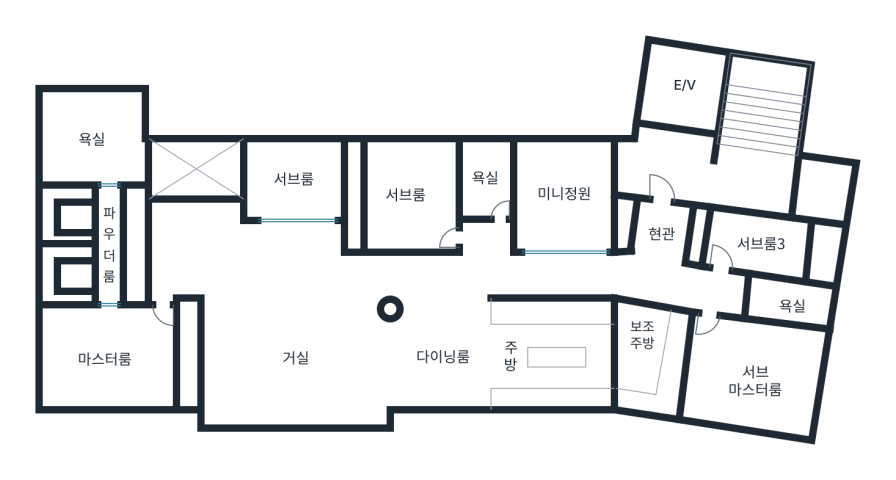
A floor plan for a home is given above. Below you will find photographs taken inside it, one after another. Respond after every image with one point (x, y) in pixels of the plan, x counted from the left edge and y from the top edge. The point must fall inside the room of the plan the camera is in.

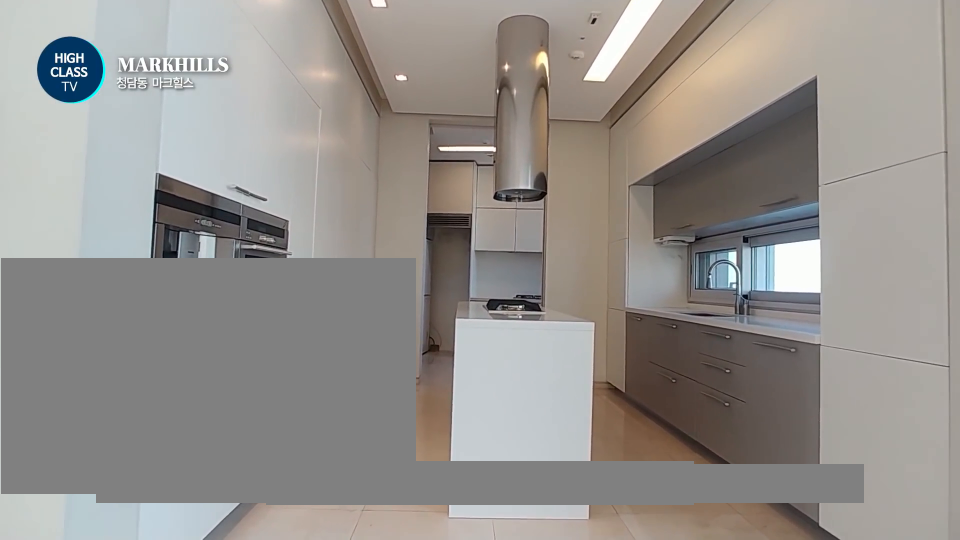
(501, 356)
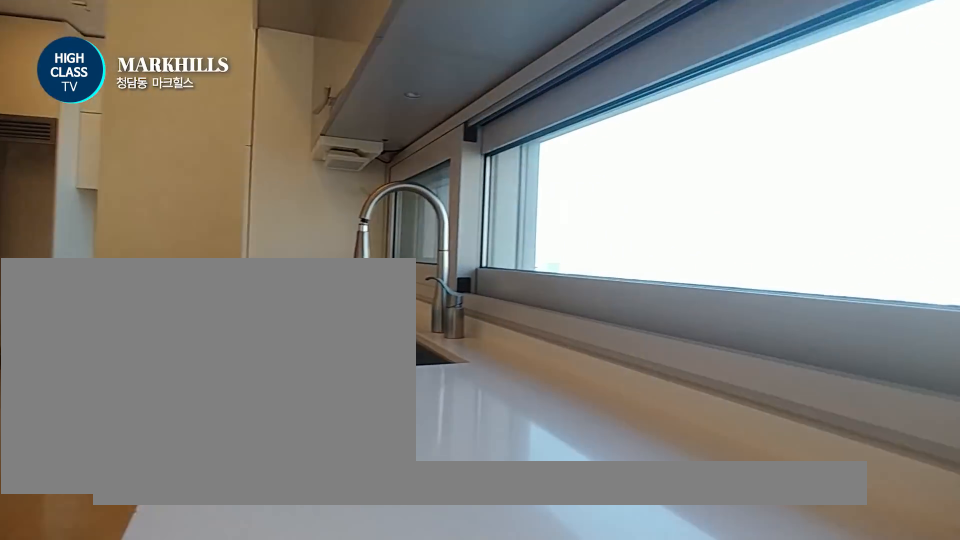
(501, 356)
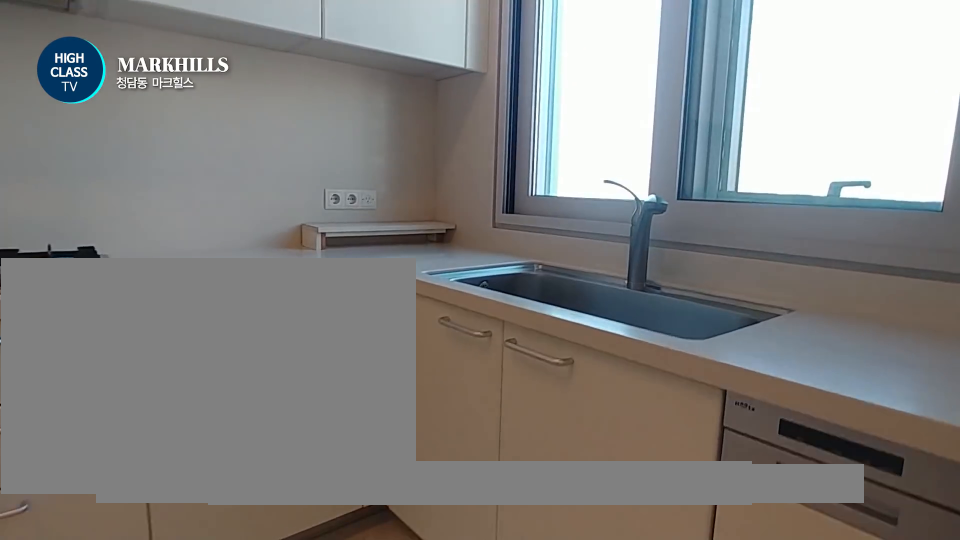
(649, 356)
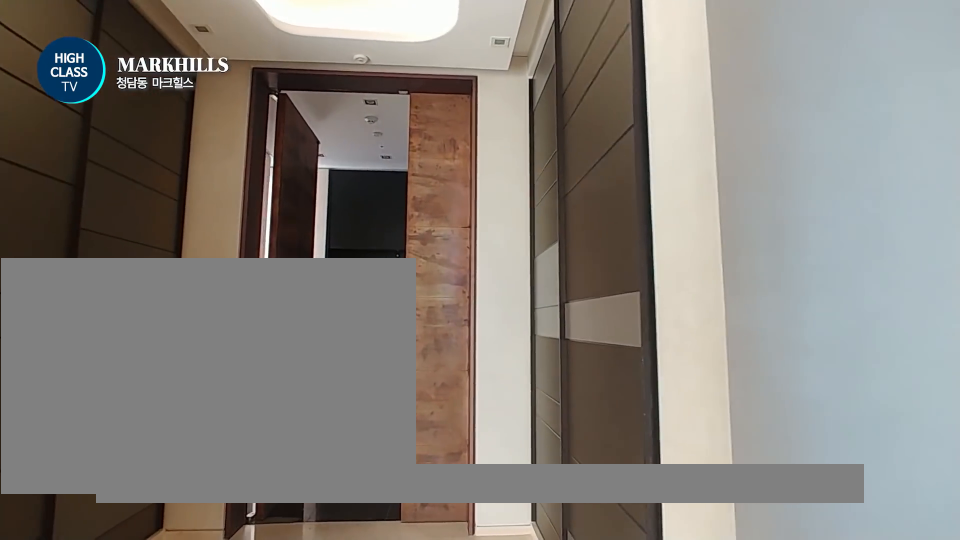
(662, 251)
